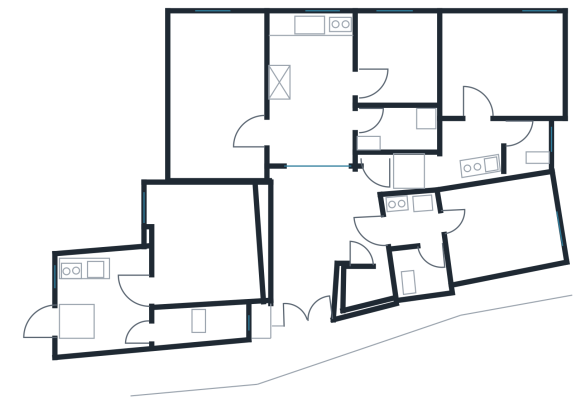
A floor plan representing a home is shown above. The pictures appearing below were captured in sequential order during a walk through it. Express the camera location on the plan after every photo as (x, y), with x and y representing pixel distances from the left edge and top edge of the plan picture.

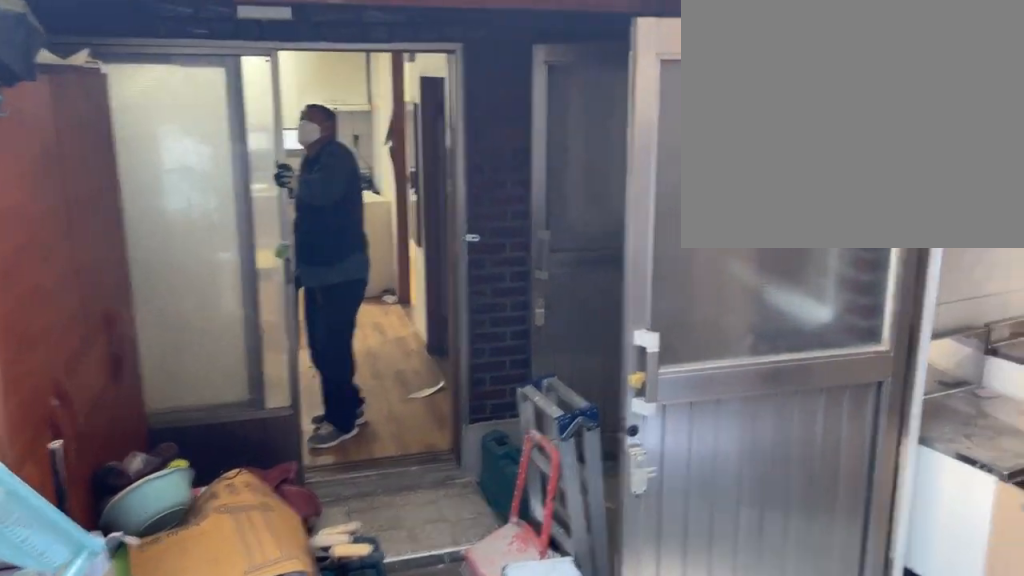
(305, 295)
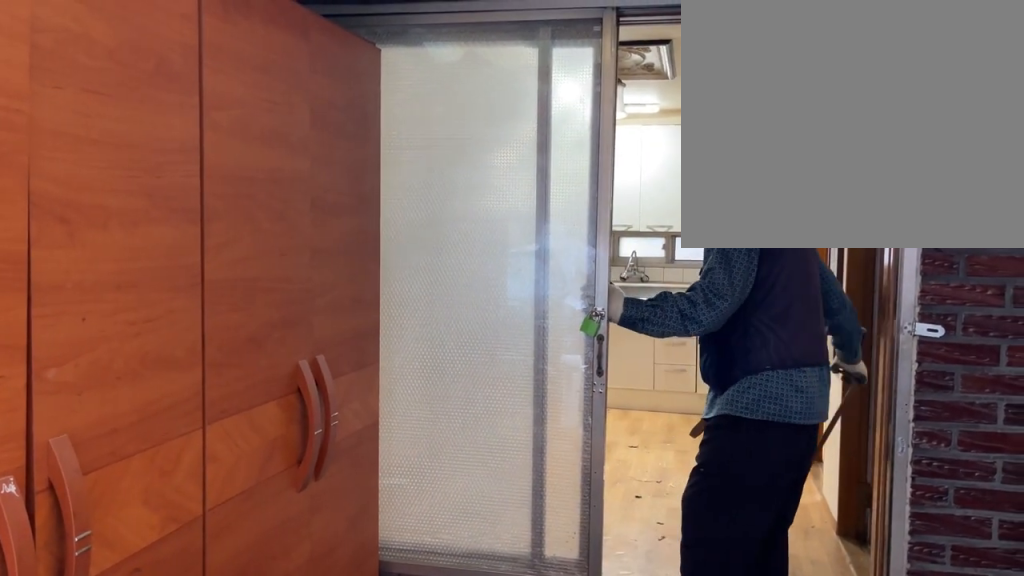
(343, 220)
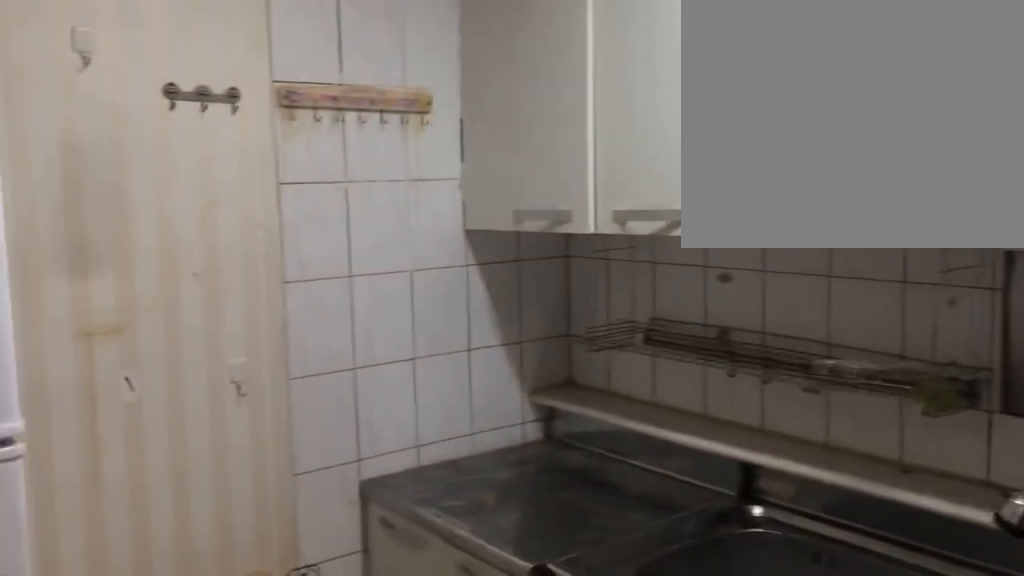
(329, 60)
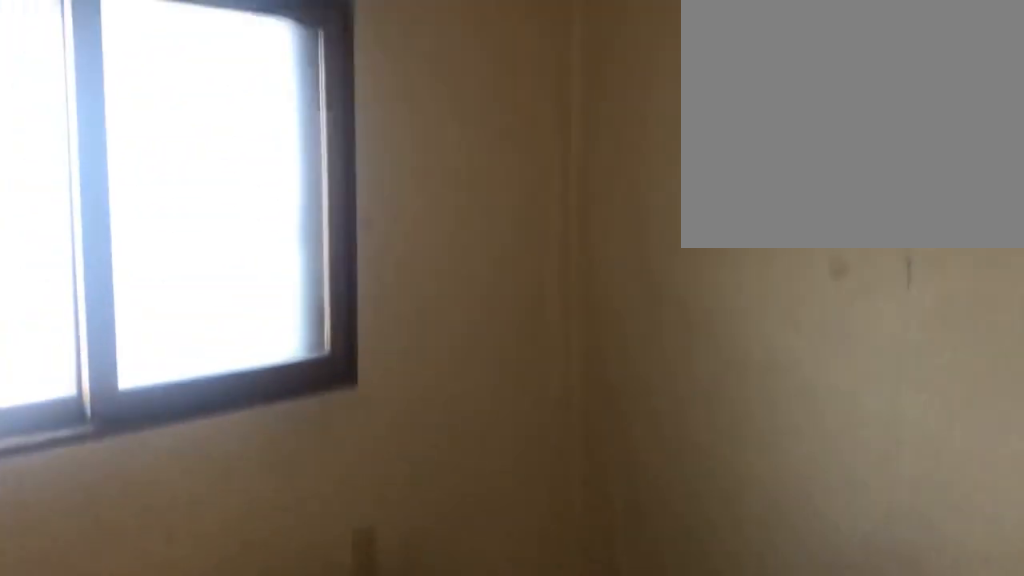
(379, 77)
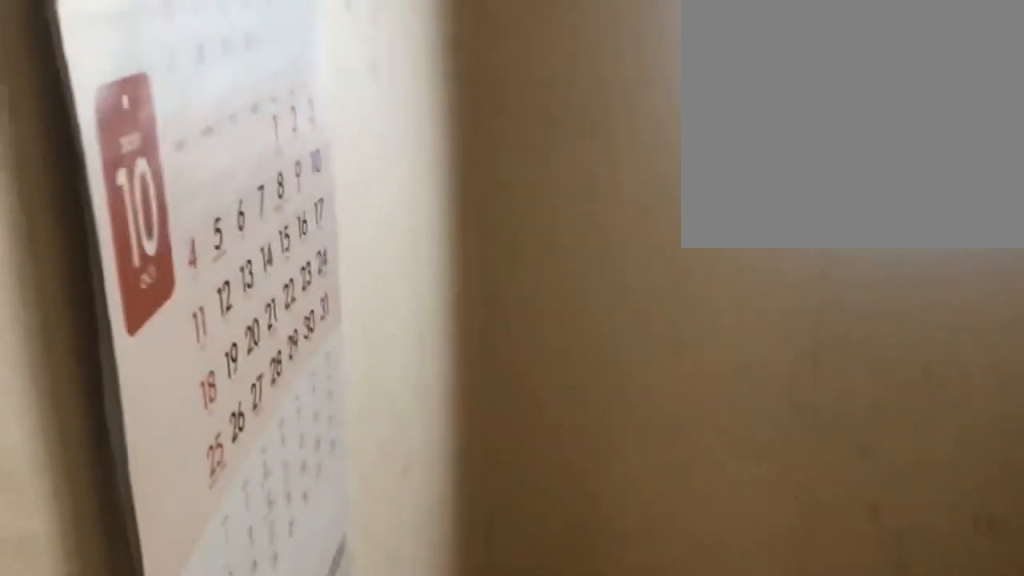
(389, 71)
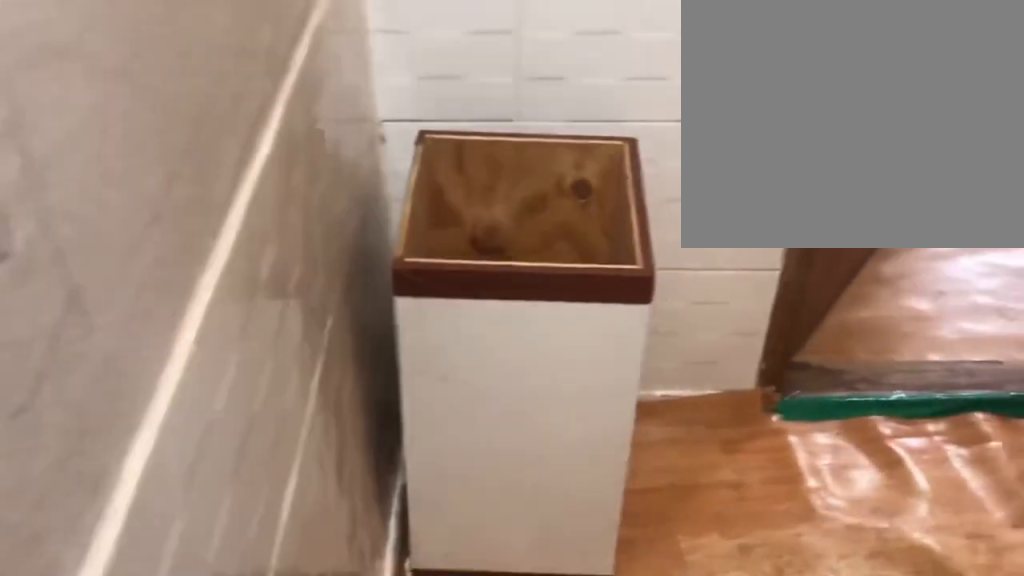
(471, 159)
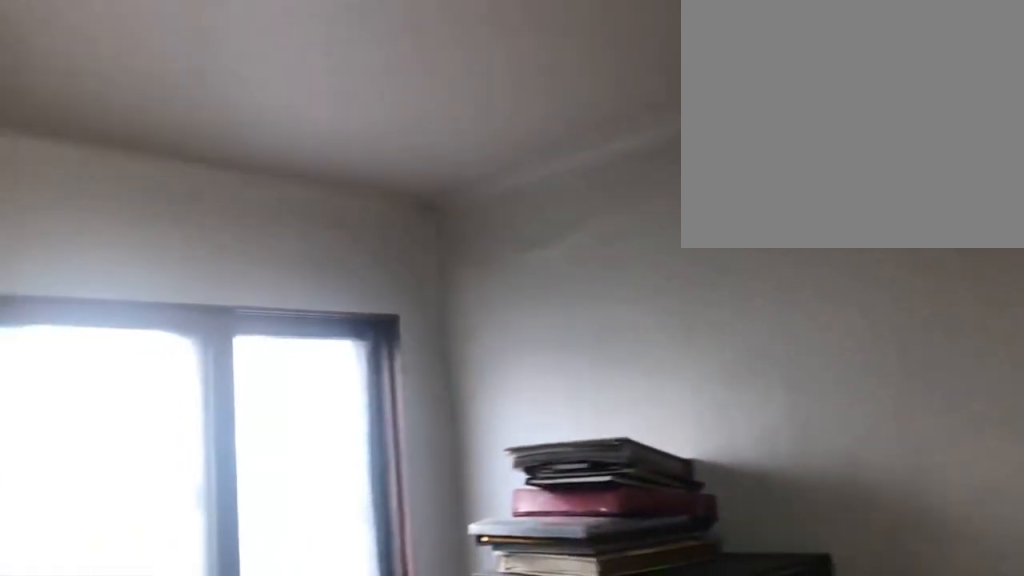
(514, 62)
